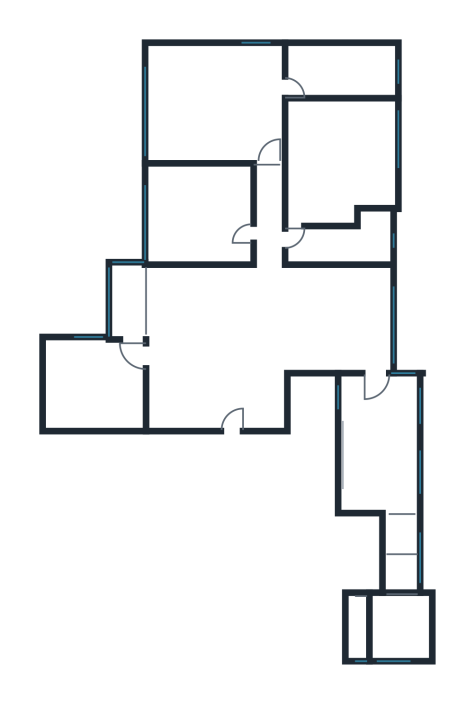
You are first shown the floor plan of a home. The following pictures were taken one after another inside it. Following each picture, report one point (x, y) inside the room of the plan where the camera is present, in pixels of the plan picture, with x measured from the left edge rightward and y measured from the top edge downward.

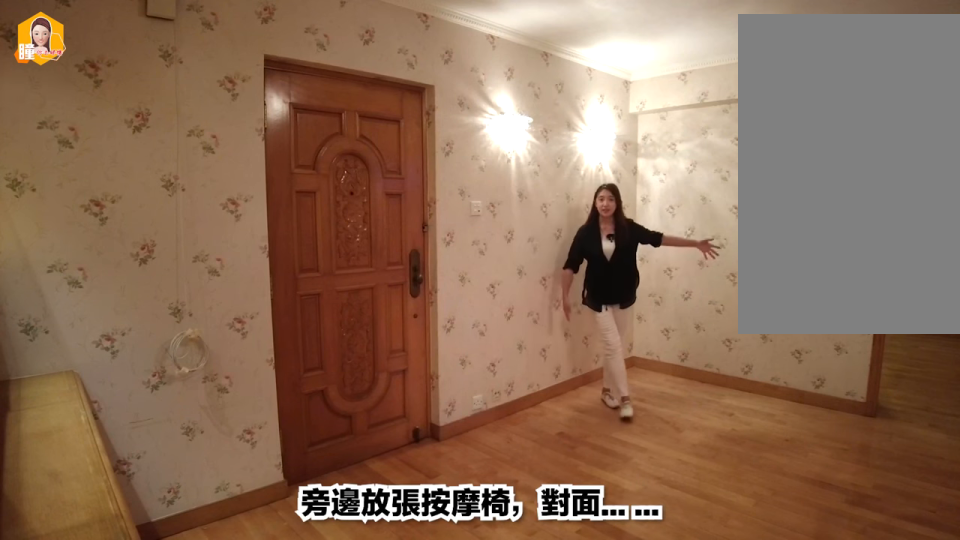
(220, 346)
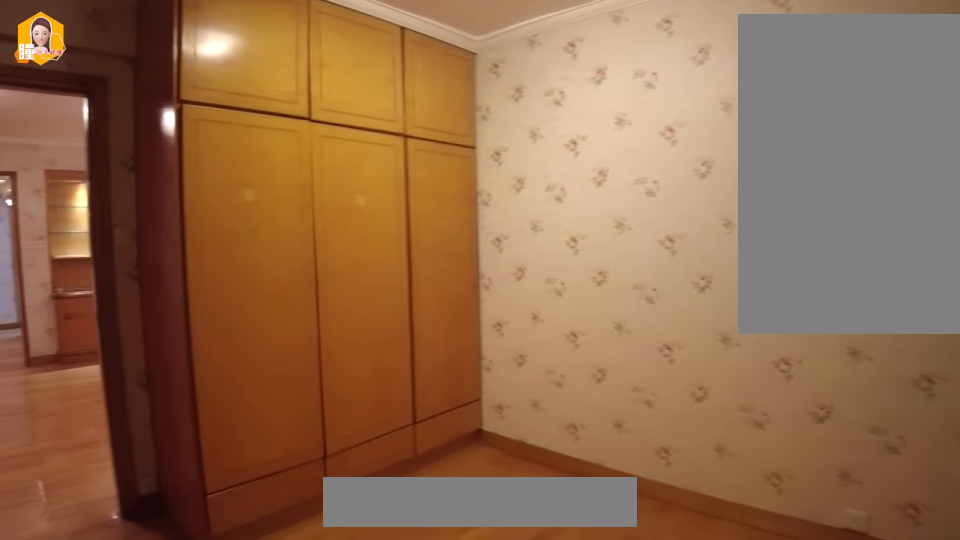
(96, 387)
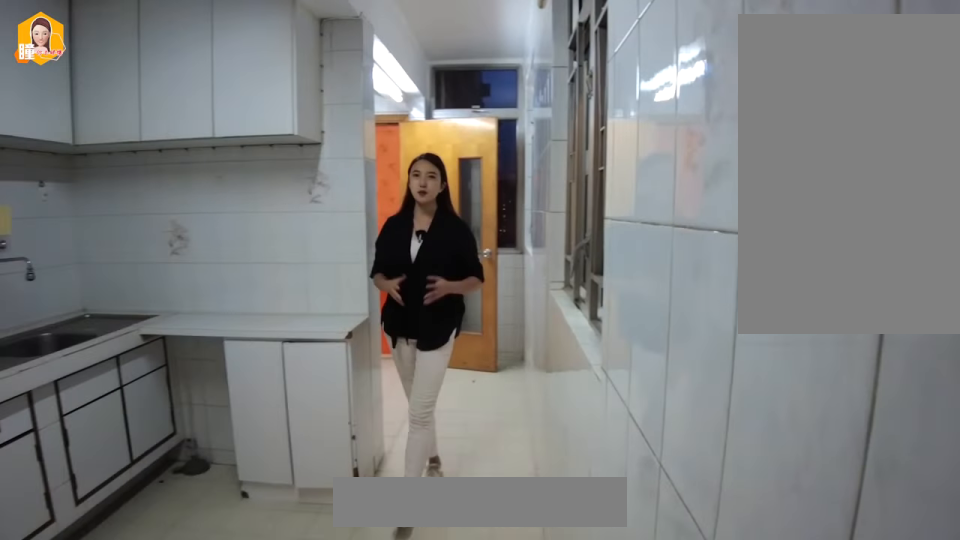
(376, 447)
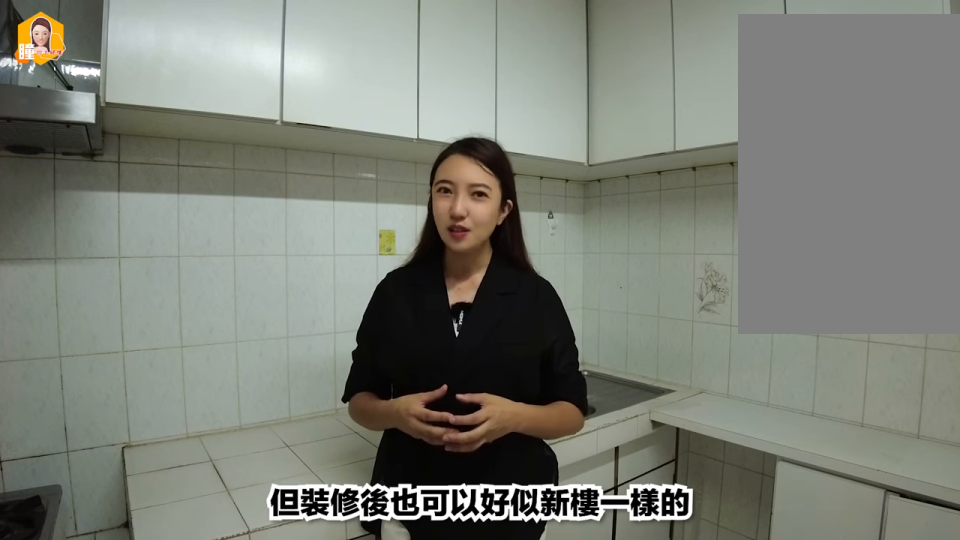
(376, 447)
